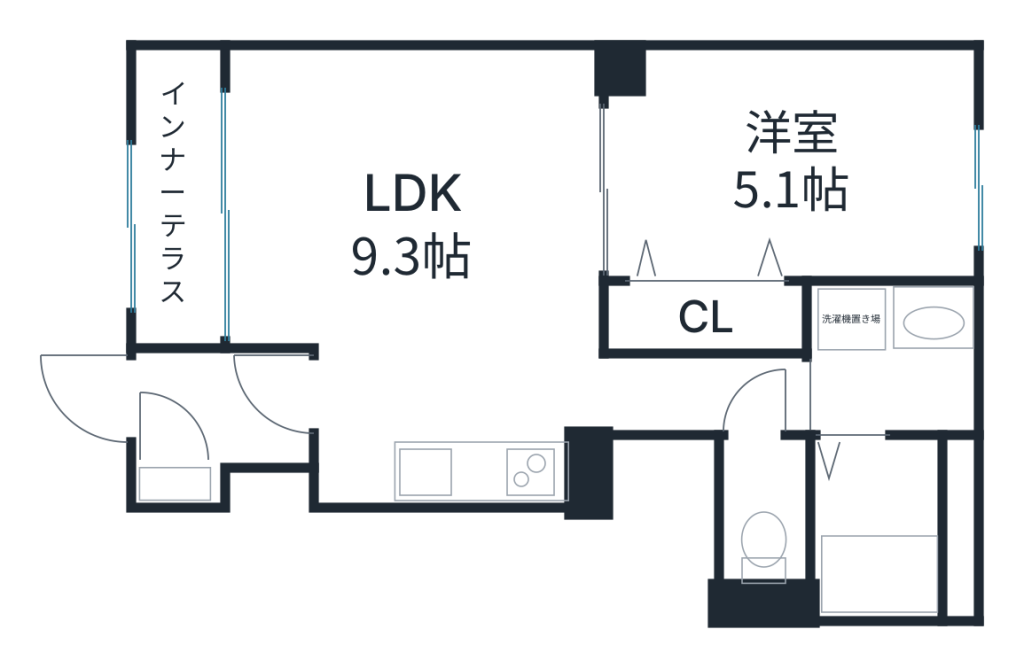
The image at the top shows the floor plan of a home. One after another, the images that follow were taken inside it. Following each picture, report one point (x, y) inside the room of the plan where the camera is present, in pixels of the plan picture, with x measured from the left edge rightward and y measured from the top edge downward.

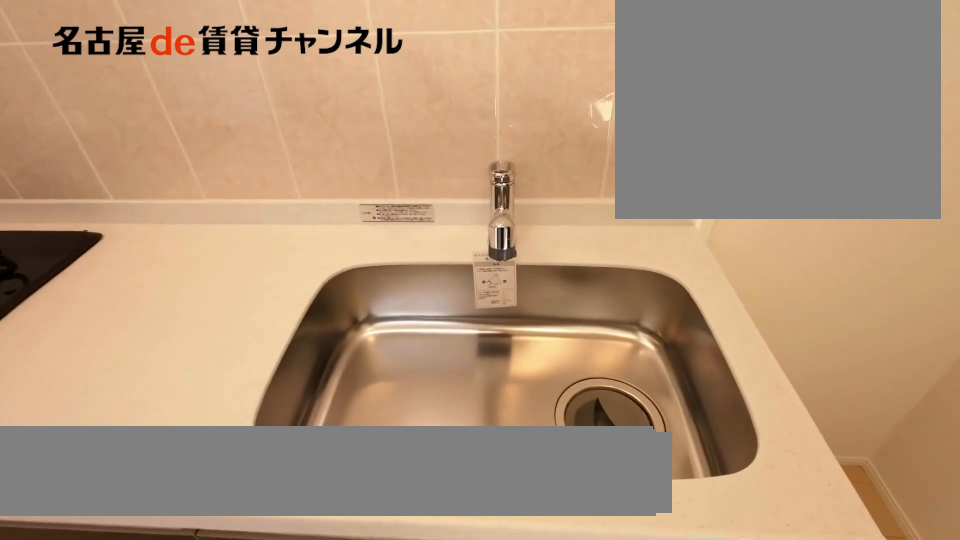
(496, 470)
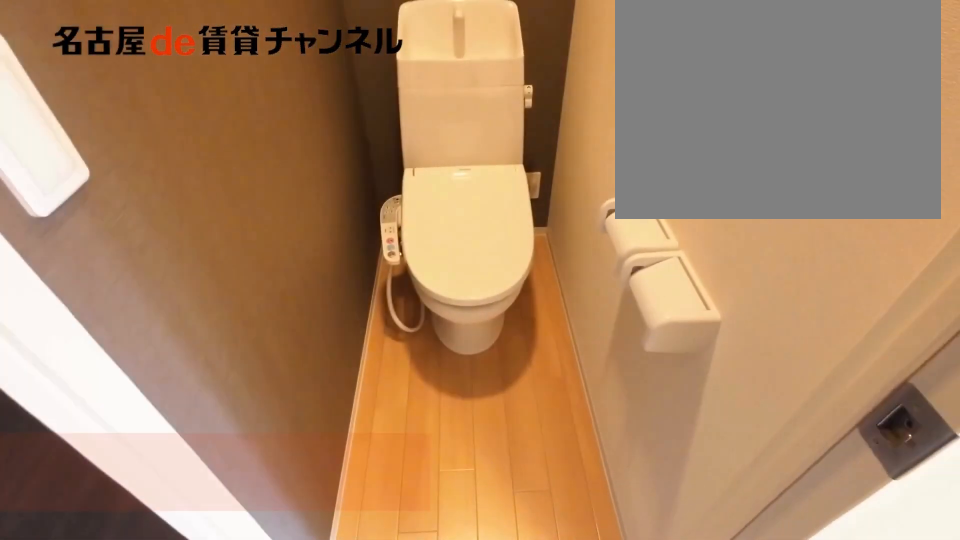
(762, 513)
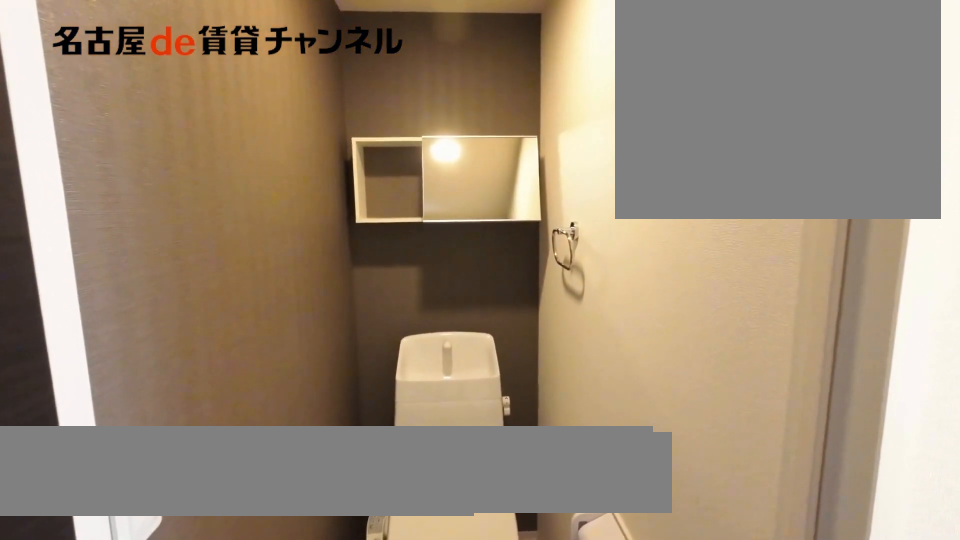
(762, 513)
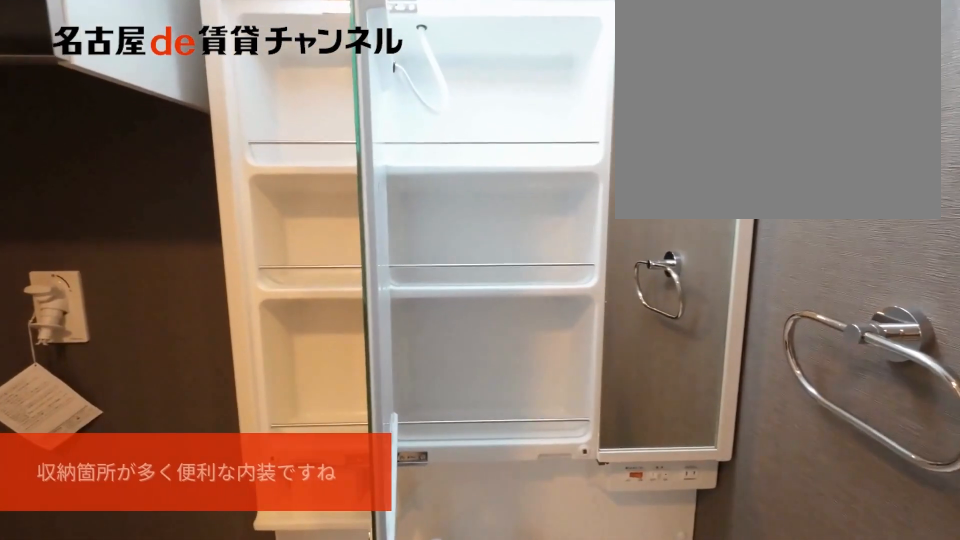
(890, 356)
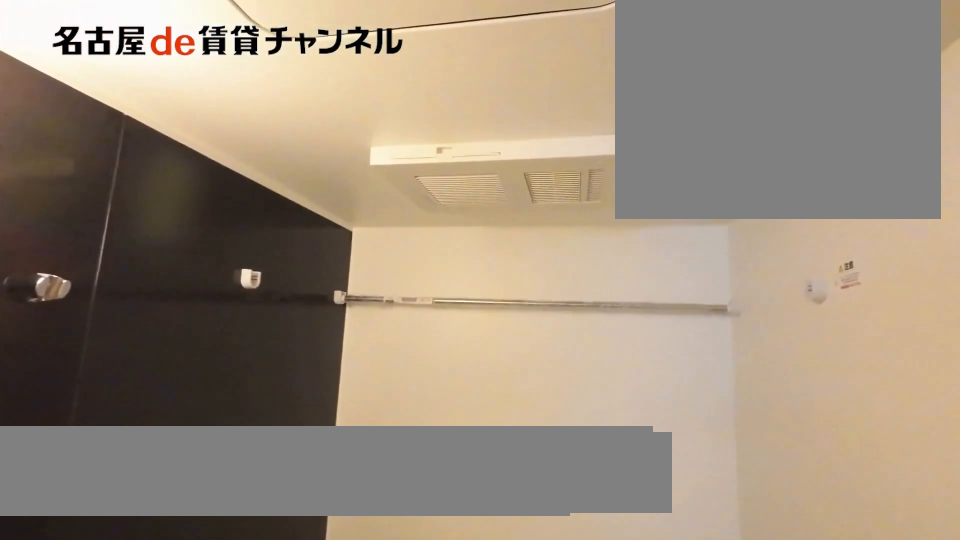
(890, 524)
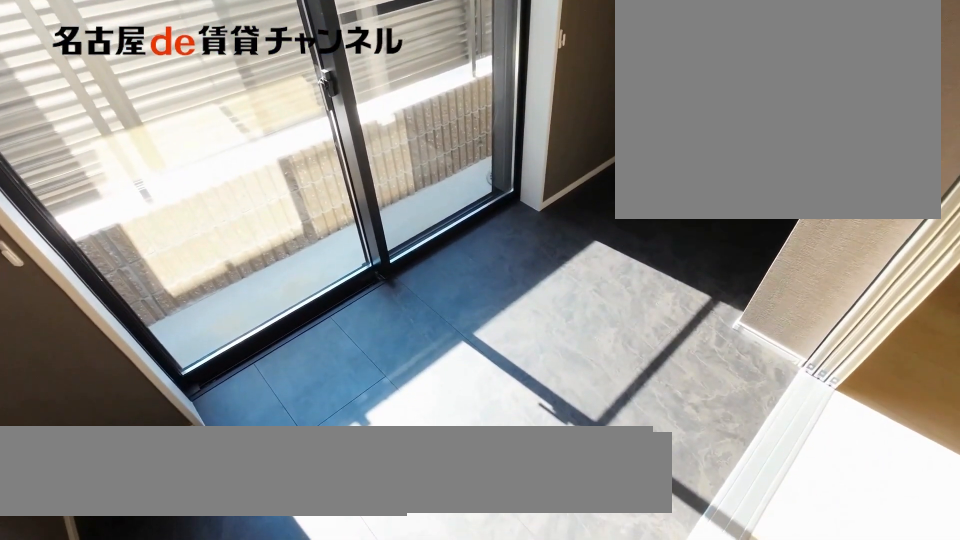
(176, 199)
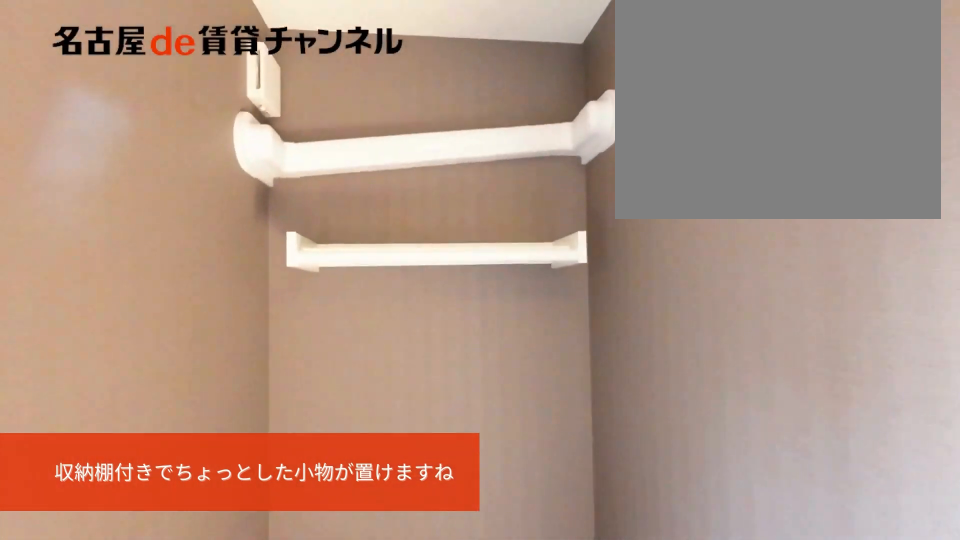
(176, 199)
